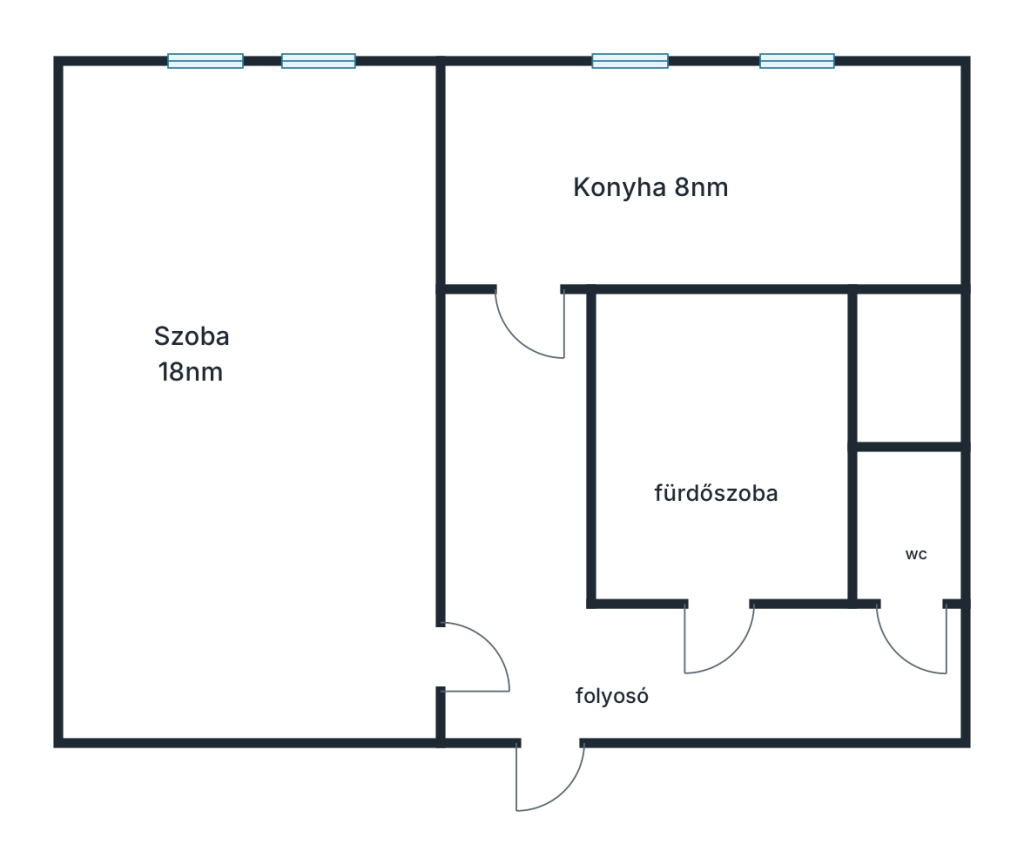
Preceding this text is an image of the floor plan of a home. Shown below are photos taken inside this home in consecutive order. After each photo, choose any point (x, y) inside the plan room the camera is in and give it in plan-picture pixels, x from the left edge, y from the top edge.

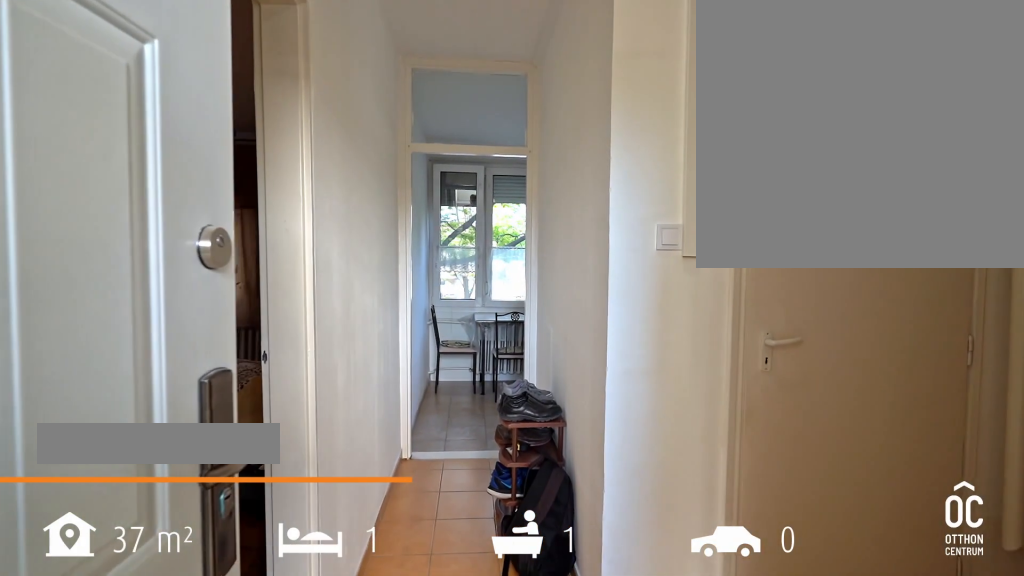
(540, 651)
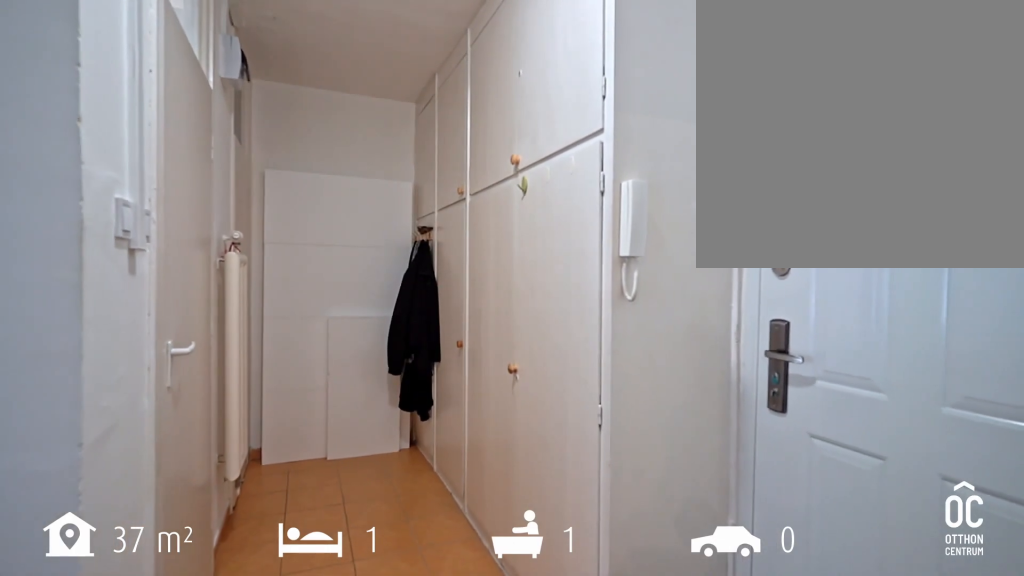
(540, 651)
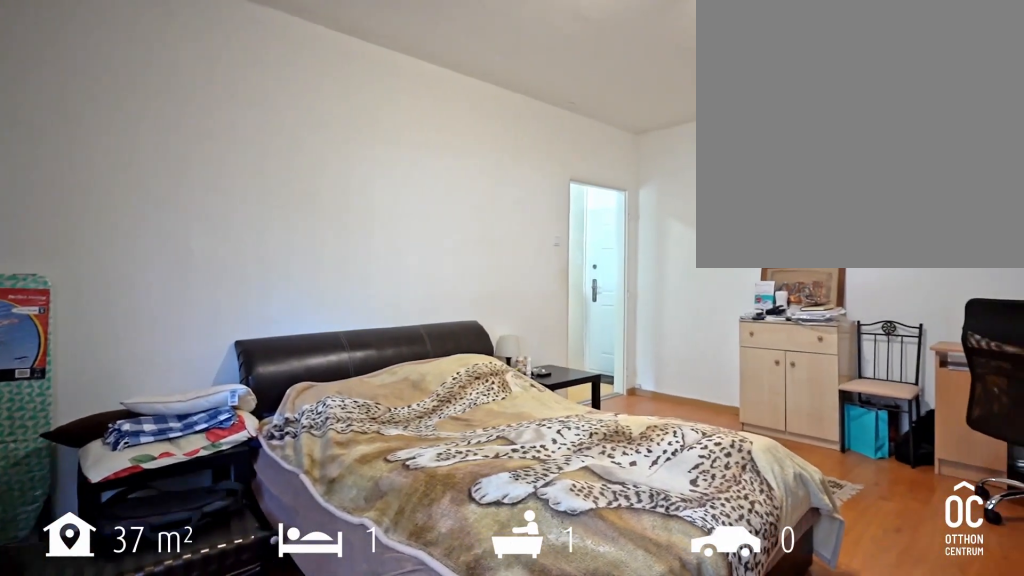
(244, 436)
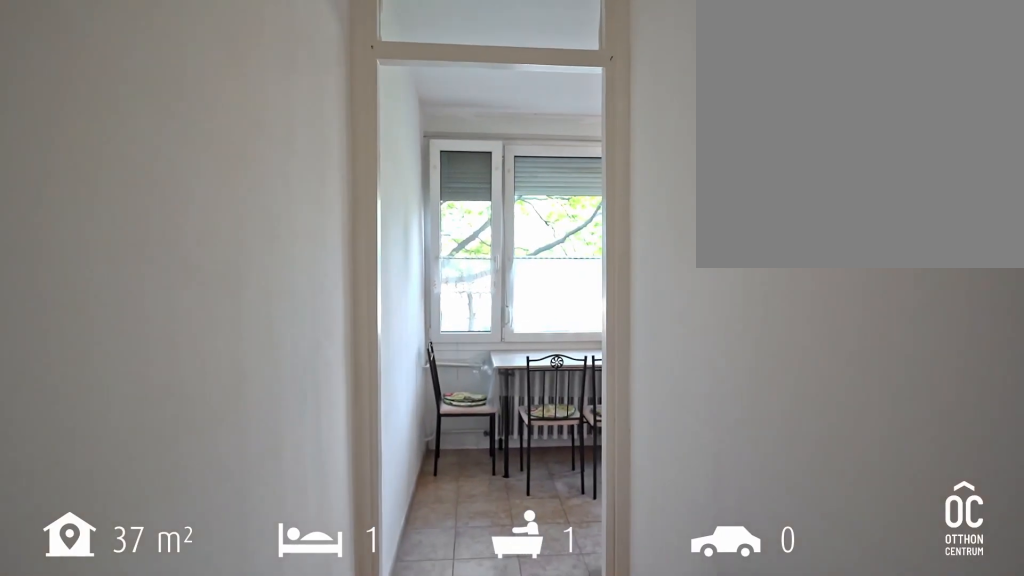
(516, 453)
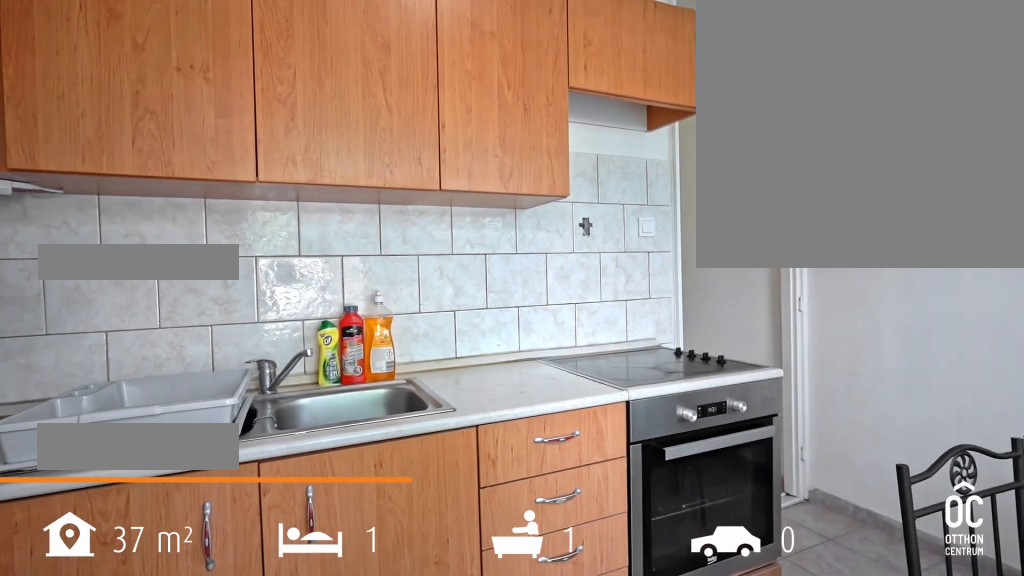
(703, 182)
